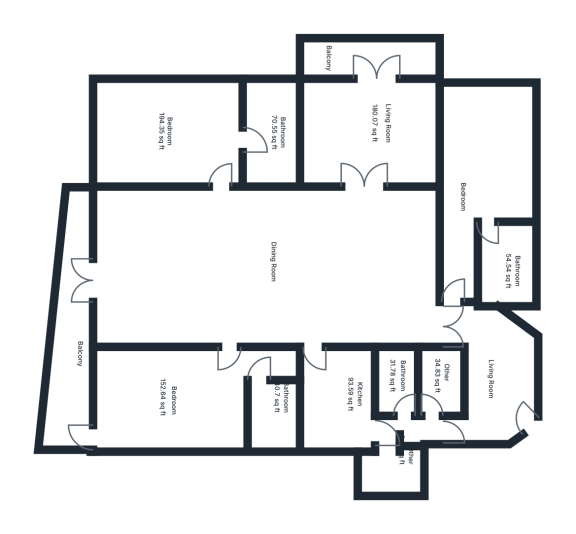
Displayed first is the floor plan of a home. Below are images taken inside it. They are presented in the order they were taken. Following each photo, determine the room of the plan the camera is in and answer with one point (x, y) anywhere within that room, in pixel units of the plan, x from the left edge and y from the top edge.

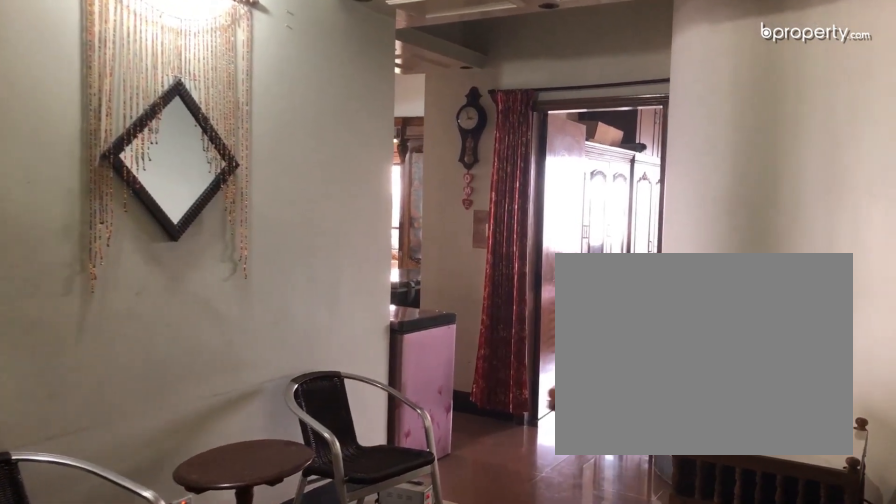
(512, 388)
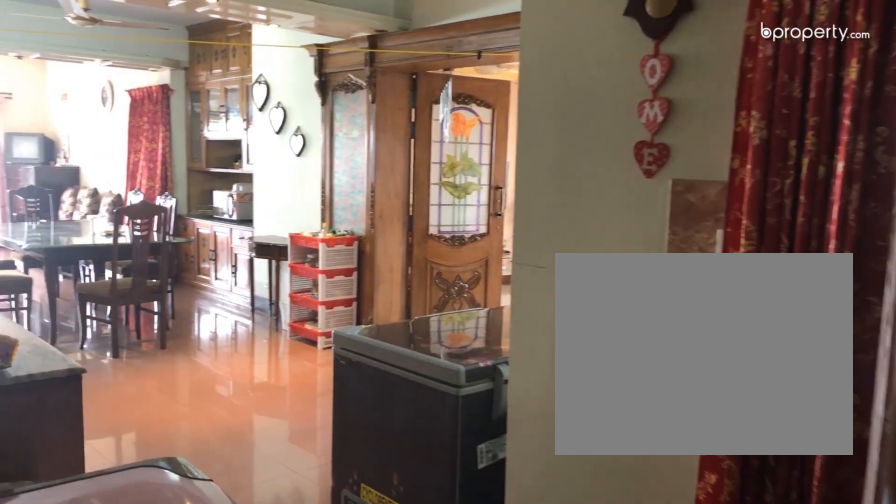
(468, 330)
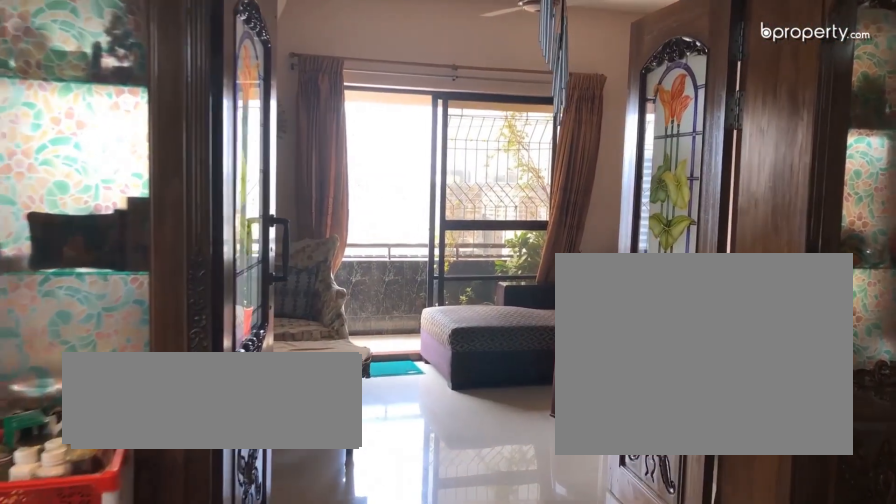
(362, 182)
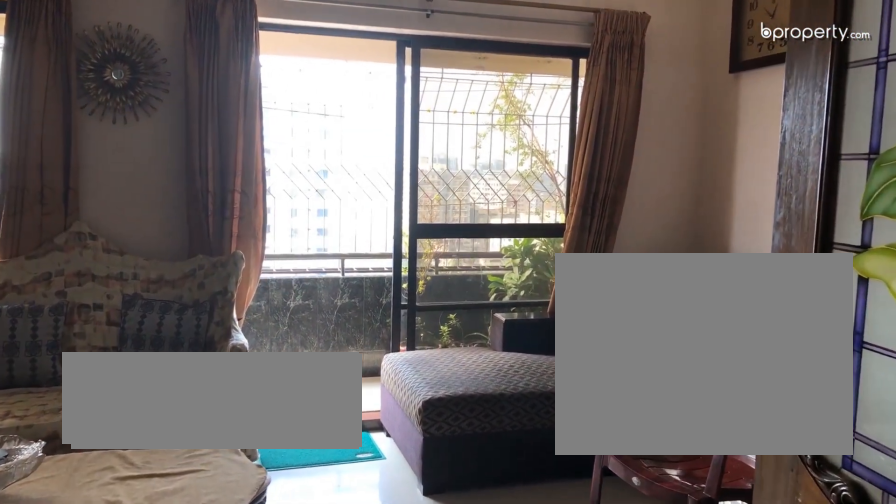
(362, 182)
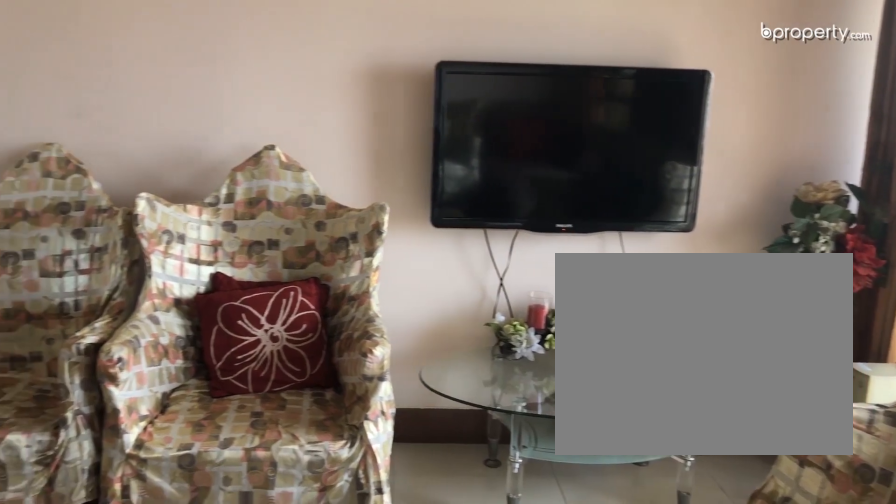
(371, 109)
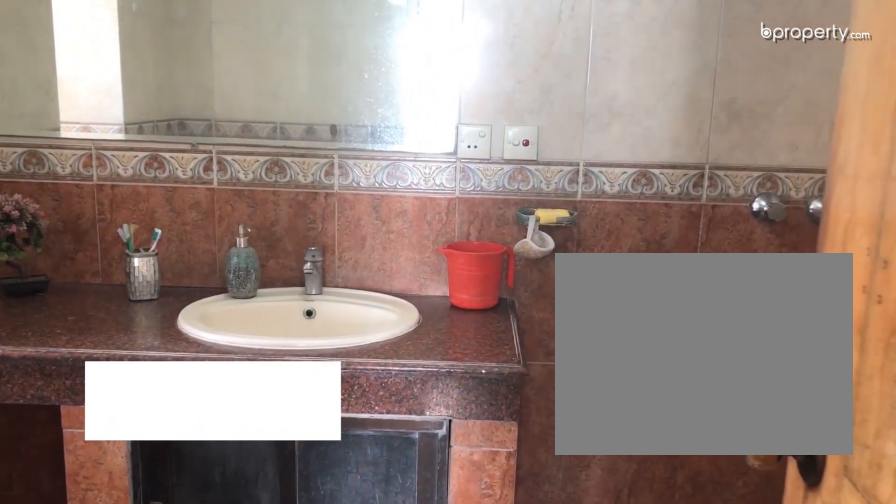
(265, 140)
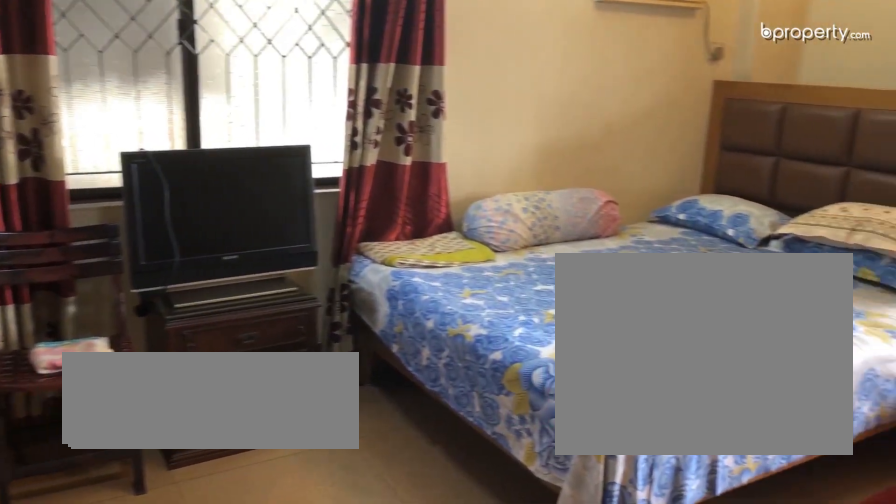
(203, 399)
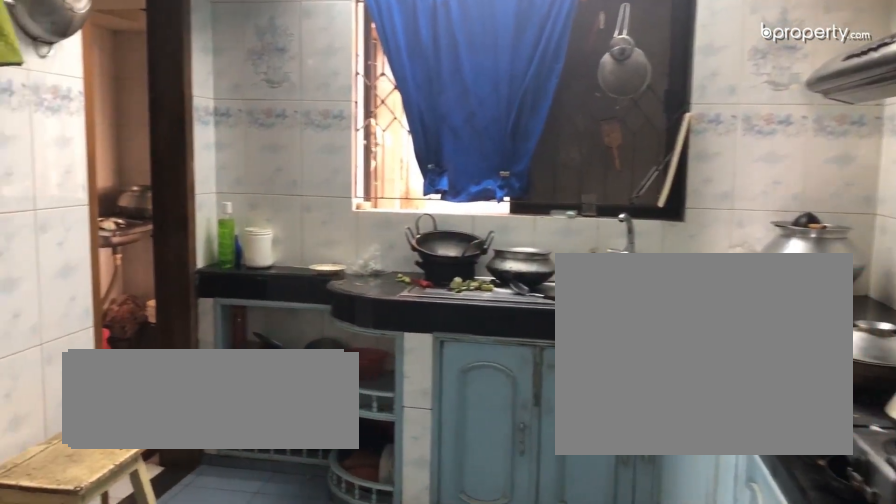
(336, 384)
